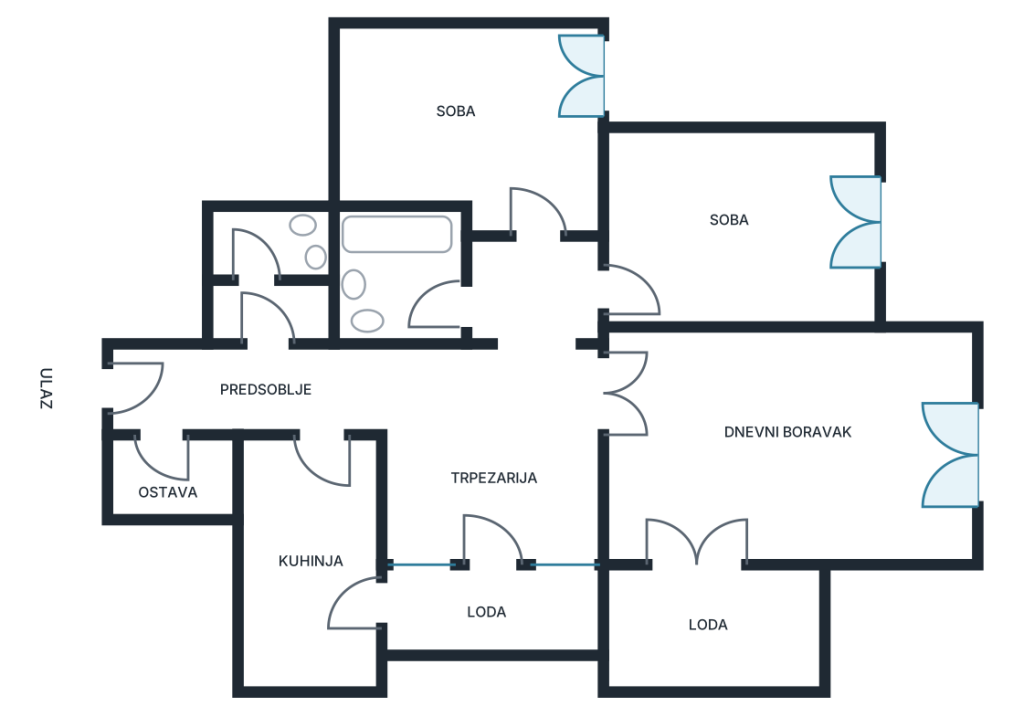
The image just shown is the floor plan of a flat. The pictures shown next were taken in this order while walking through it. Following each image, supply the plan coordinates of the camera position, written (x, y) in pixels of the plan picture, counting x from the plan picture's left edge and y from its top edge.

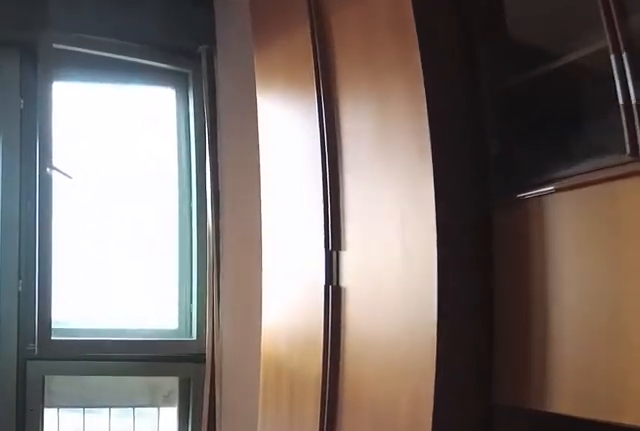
(758, 429)
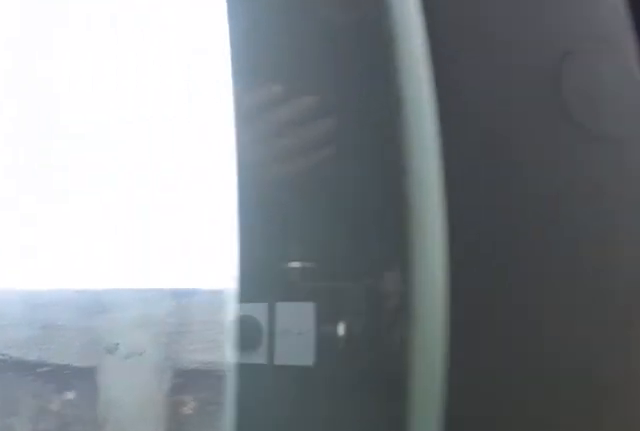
(891, 471)
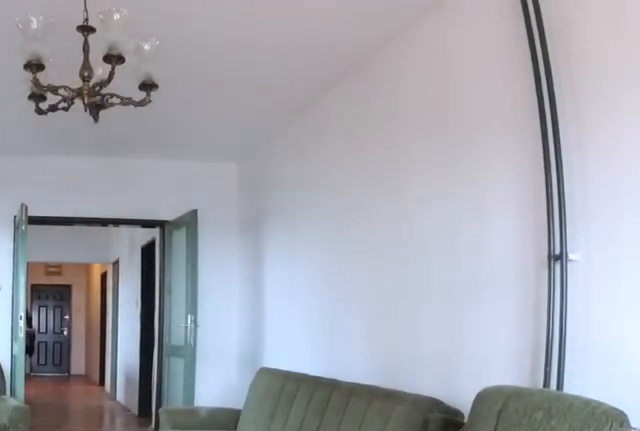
(937, 457)
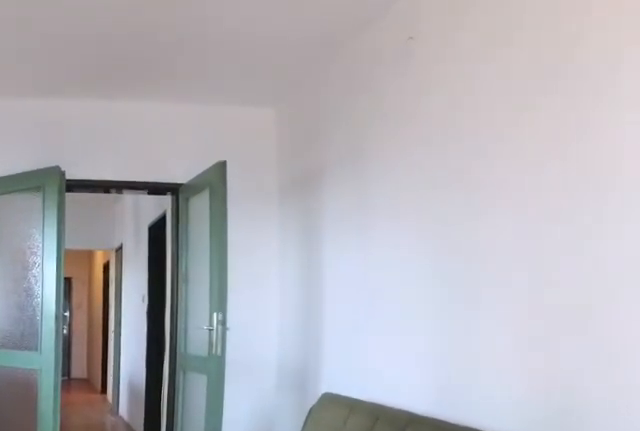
(847, 454)
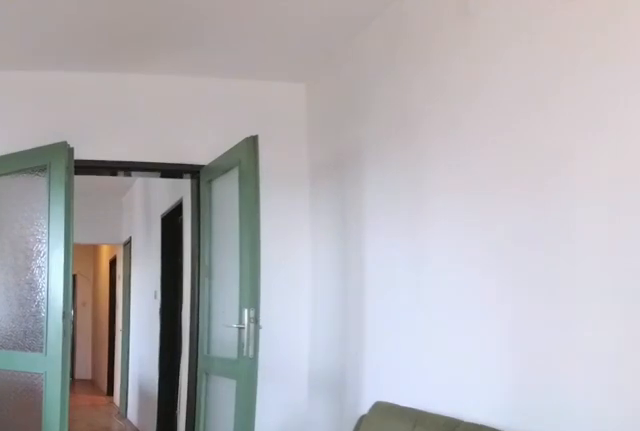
(820, 455)
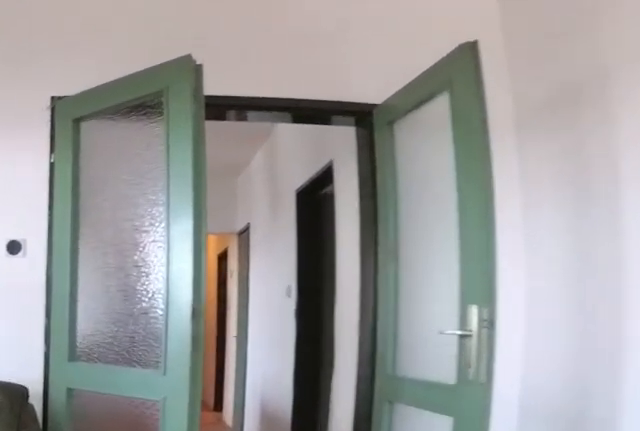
(756, 456)
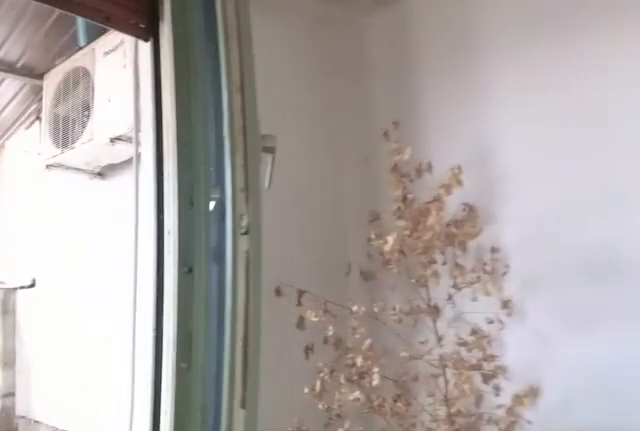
(726, 479)
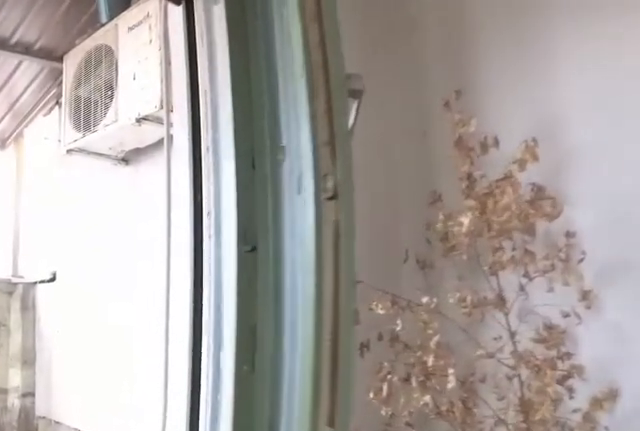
(725, 487)
